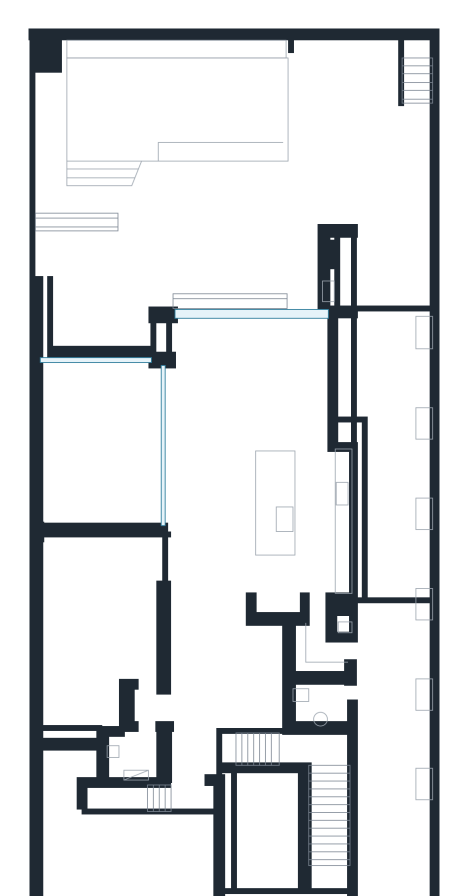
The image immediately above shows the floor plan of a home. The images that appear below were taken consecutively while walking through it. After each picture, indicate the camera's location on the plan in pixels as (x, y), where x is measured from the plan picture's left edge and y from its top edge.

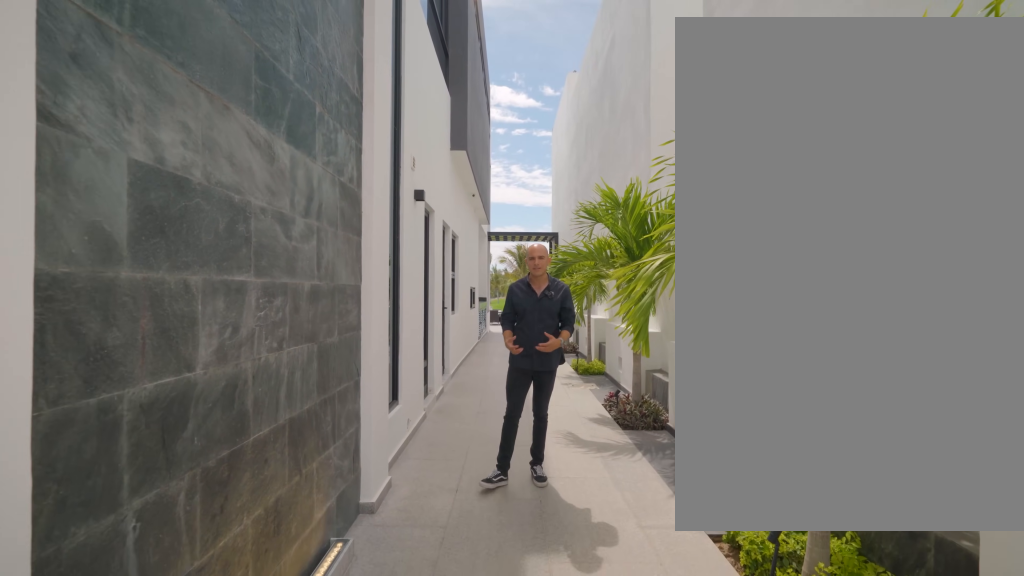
(399, 872)
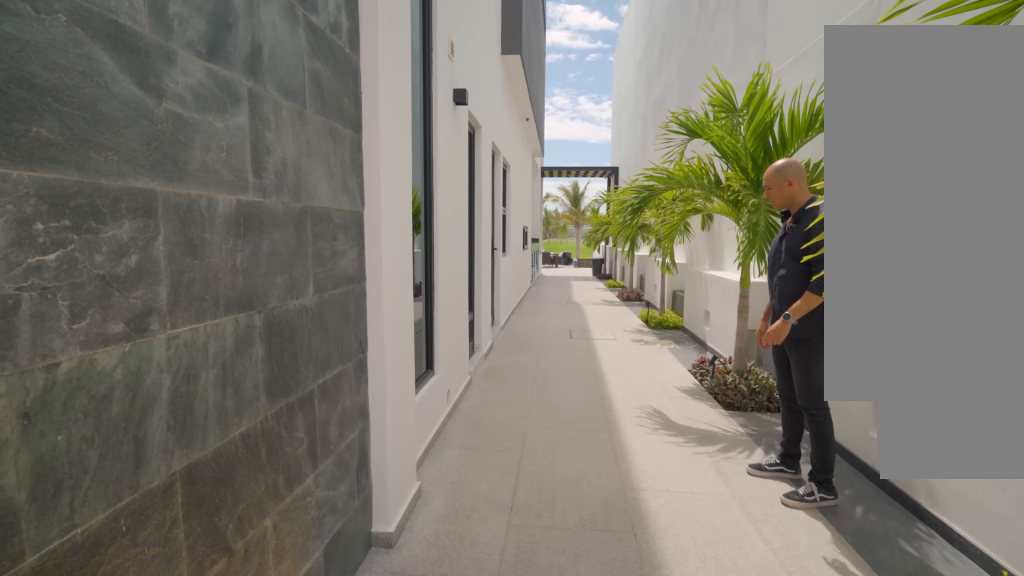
(387, 820)
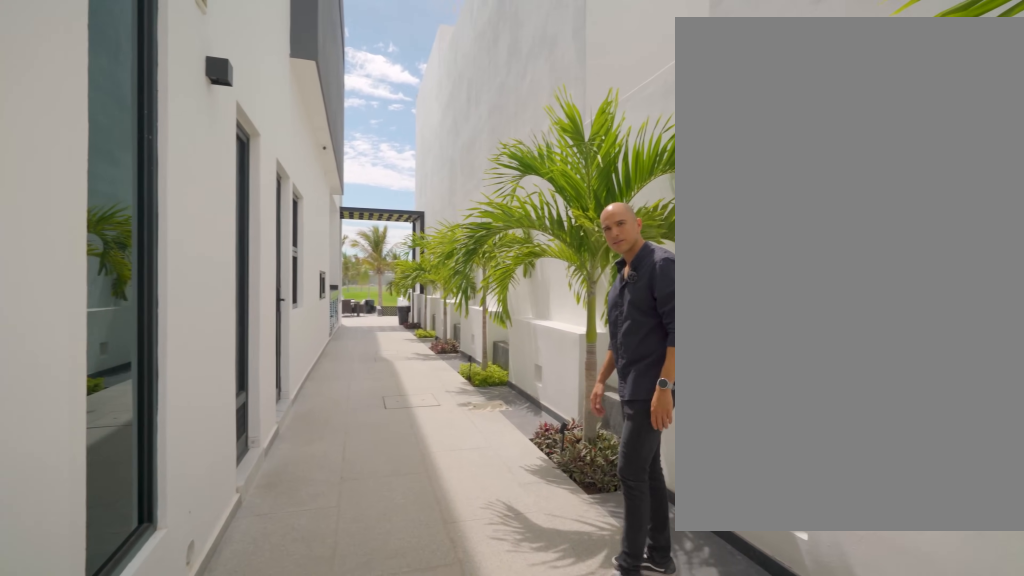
(387, 820)
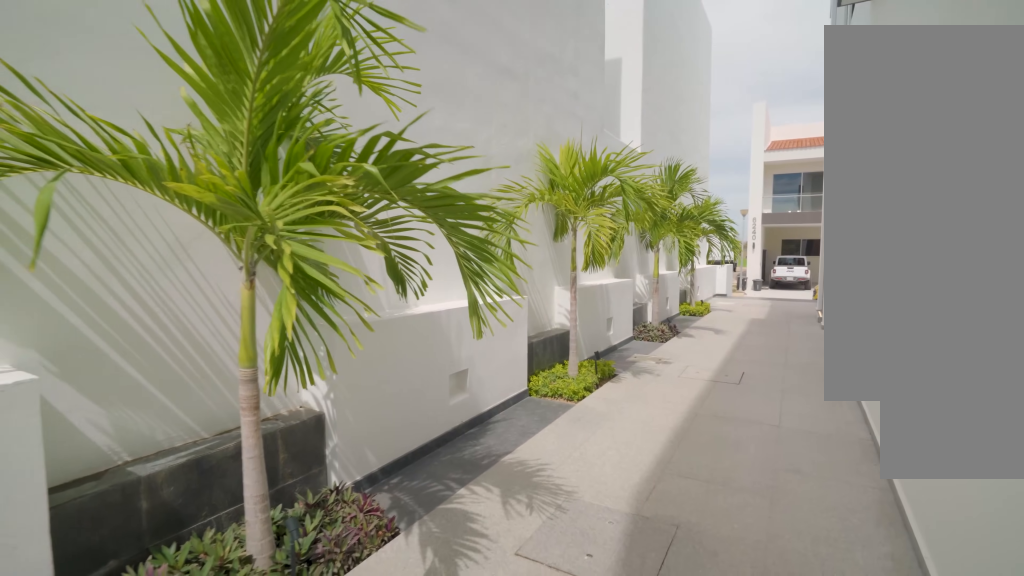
(394, 583)
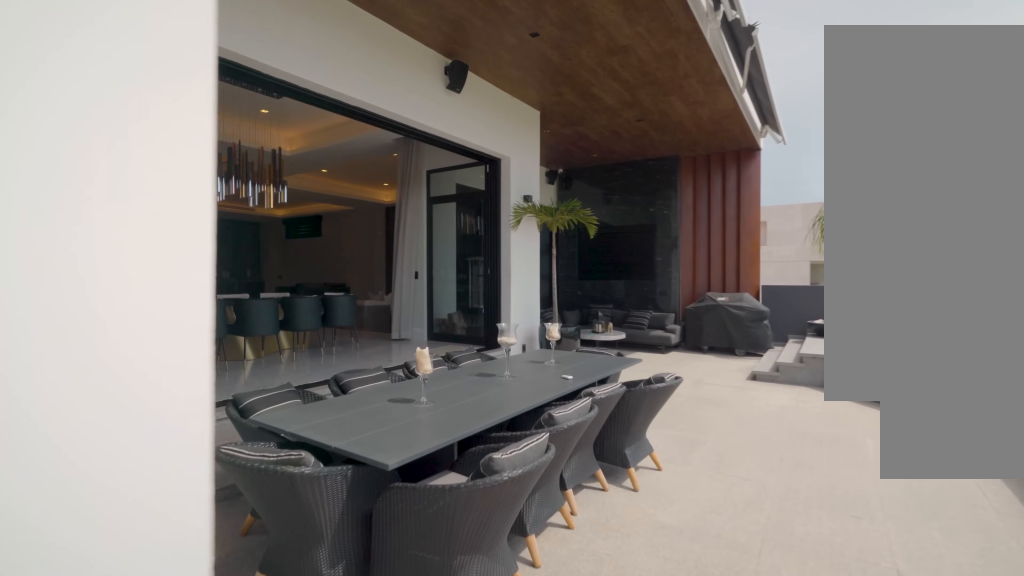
(332, 212)
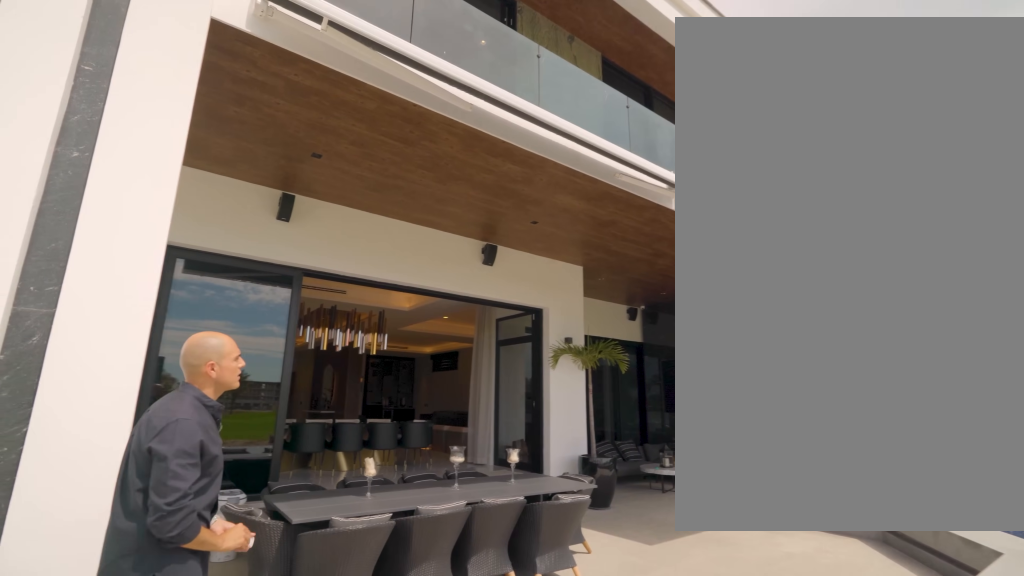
(306, 231)
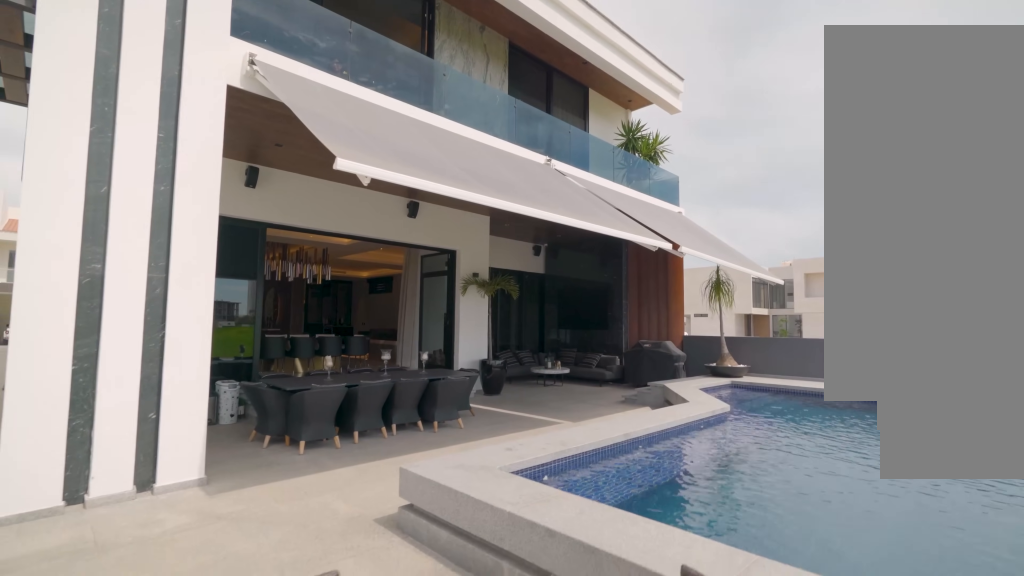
(326, 152)
